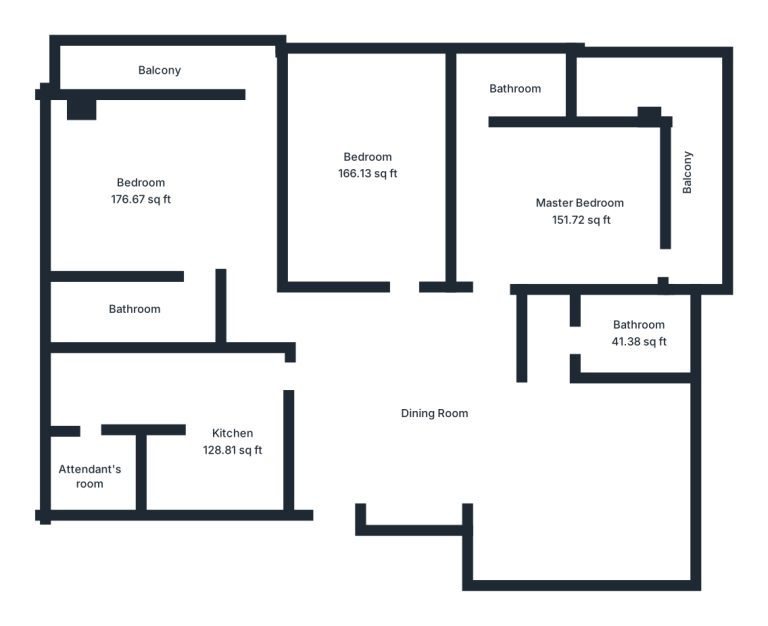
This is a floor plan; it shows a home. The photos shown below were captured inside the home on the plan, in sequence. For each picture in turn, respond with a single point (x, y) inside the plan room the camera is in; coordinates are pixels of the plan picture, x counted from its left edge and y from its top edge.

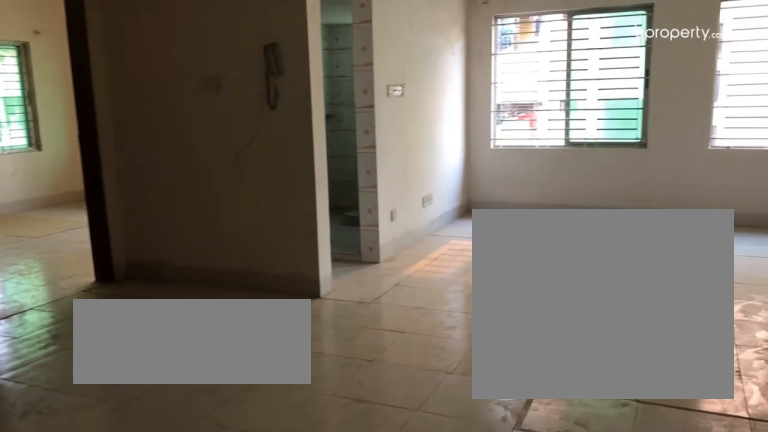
(426, 412)
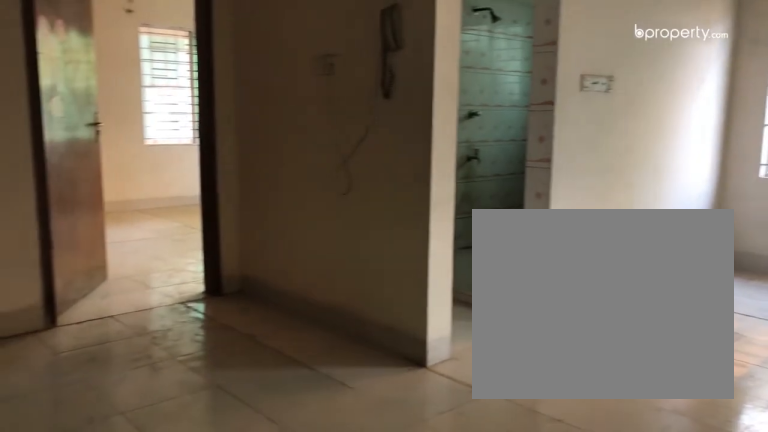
(426, 412)
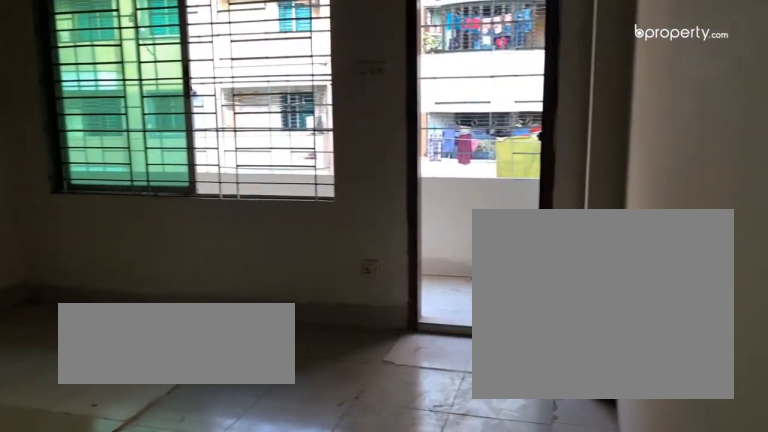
(577, 211)
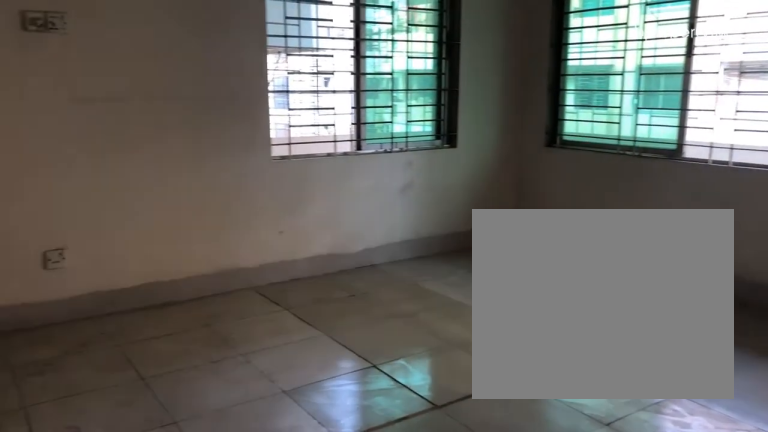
(577, 211)
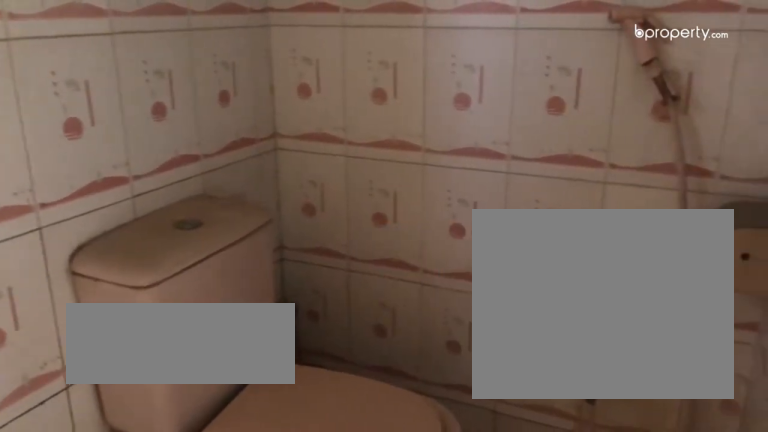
(518, 88)
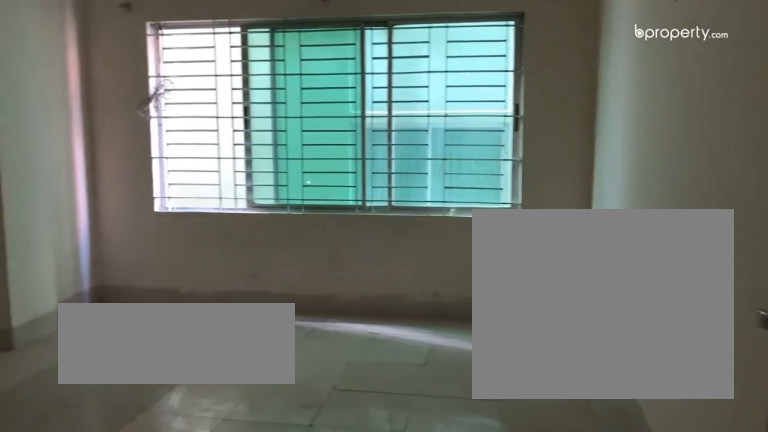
(372, 158)
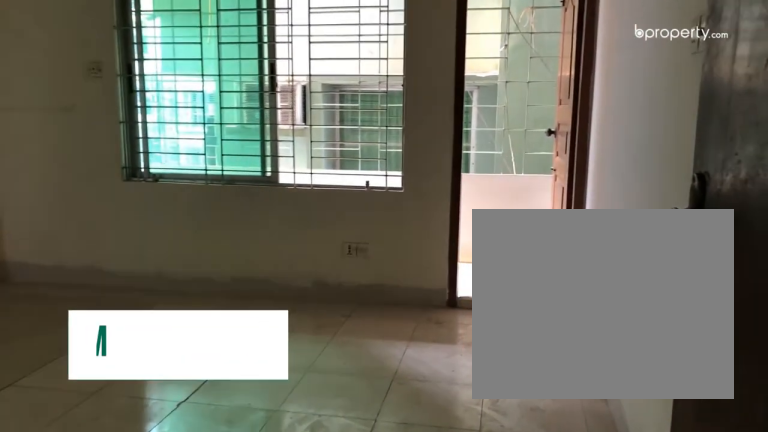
(139, 197)
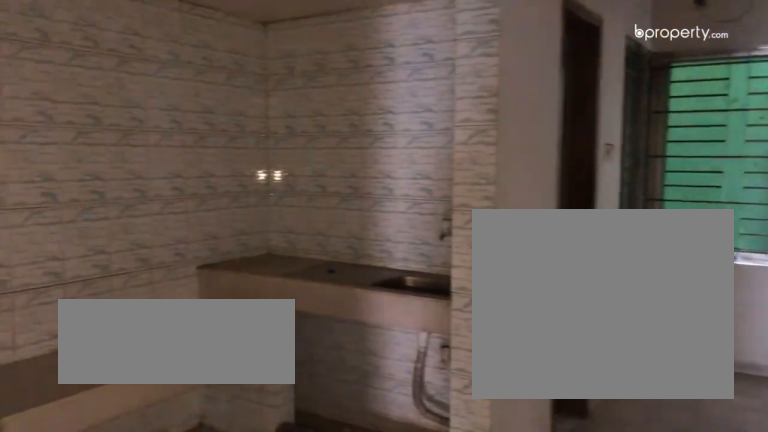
(234, 444)
